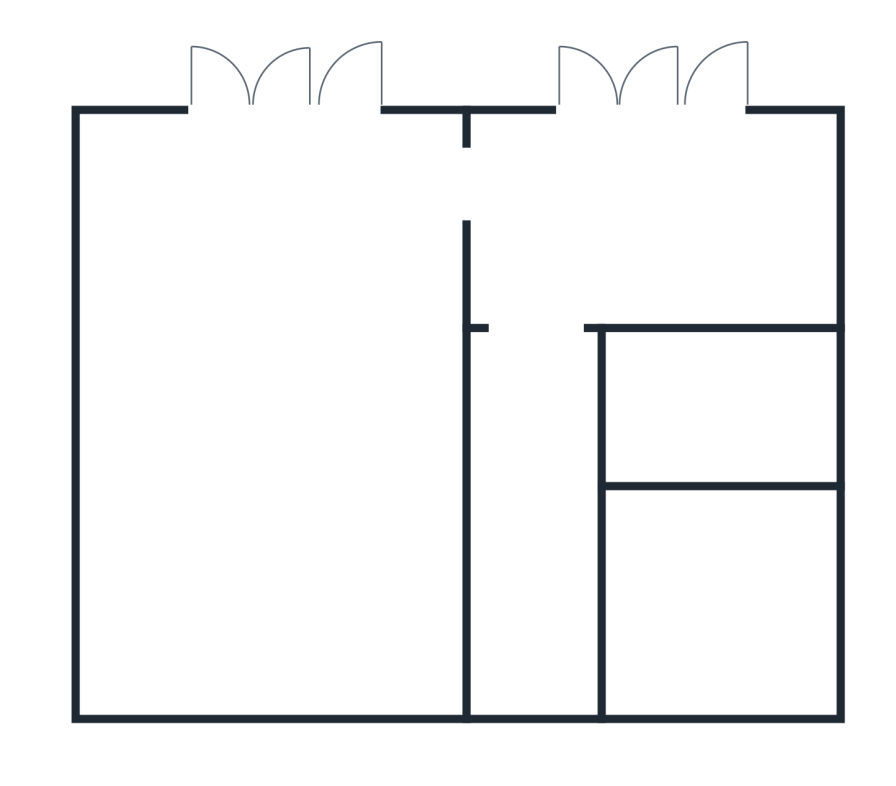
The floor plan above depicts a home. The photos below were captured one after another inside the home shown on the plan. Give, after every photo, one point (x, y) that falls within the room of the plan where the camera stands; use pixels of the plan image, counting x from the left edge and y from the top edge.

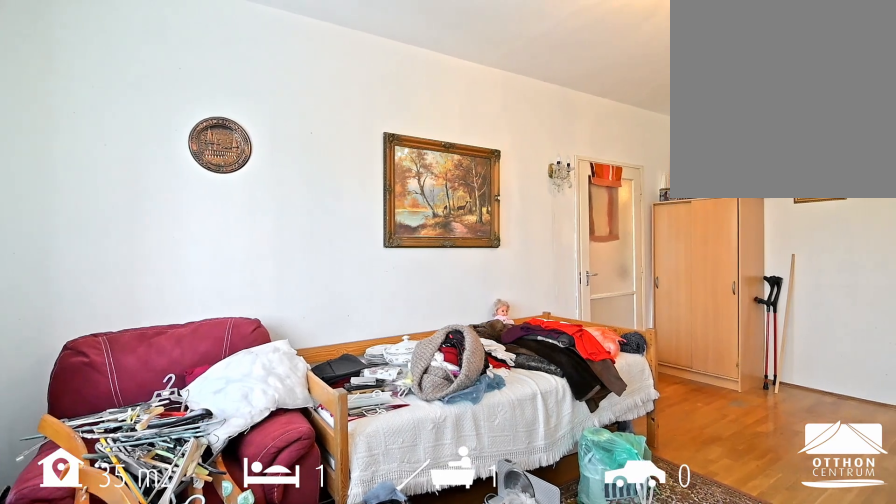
(279, 409)
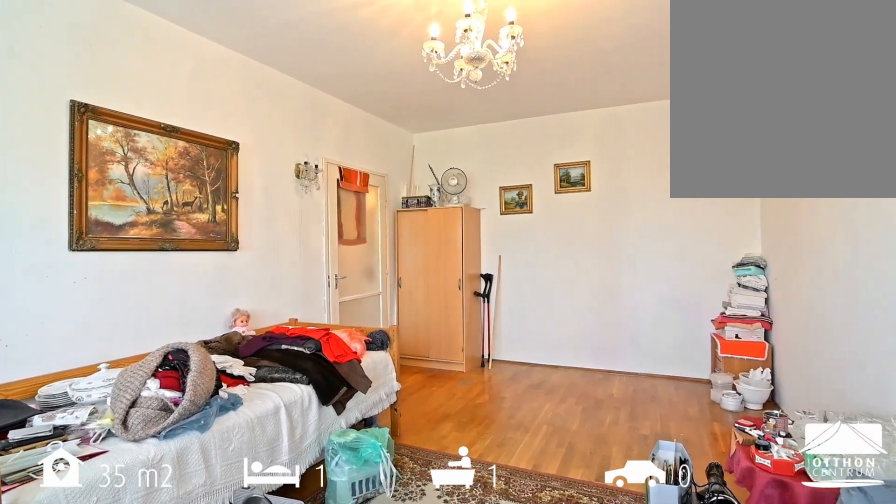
(279, 409)
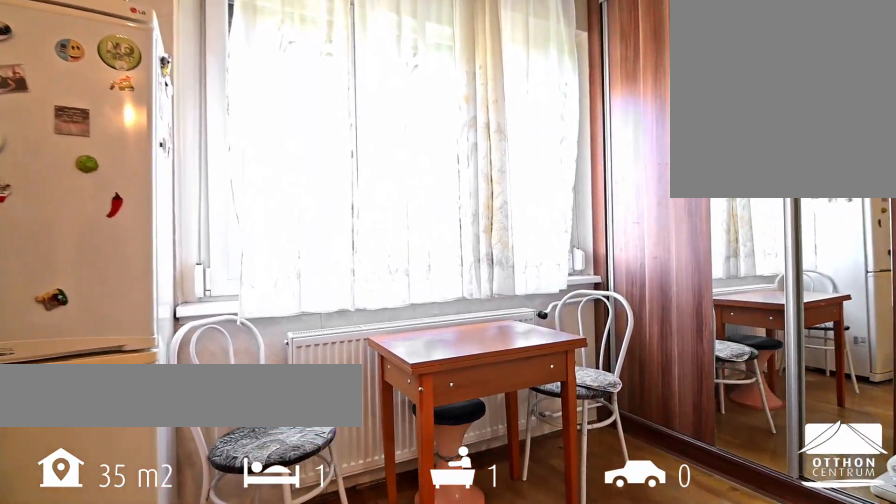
(662, 233)
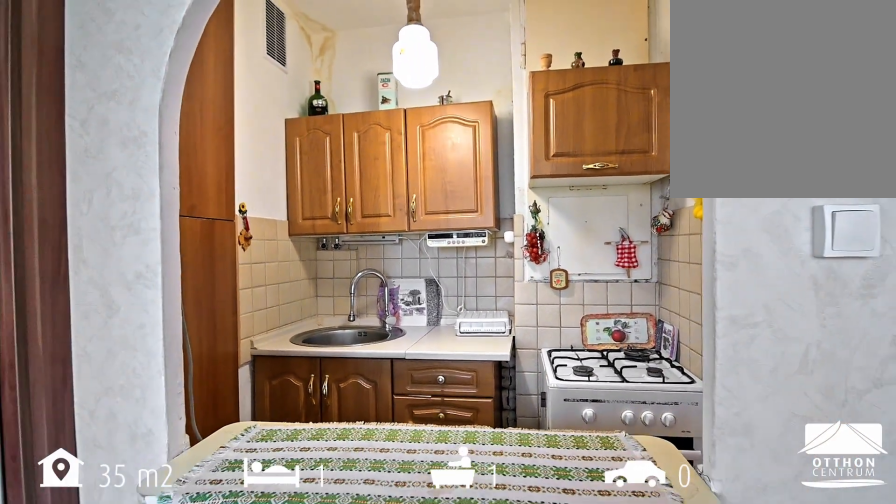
(731, 408)
